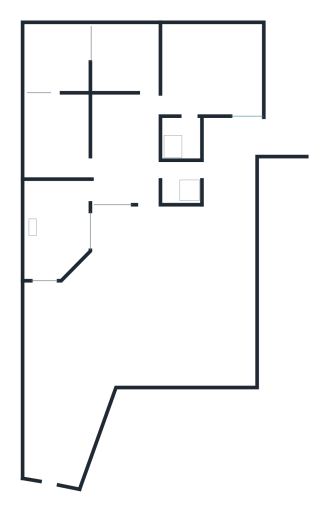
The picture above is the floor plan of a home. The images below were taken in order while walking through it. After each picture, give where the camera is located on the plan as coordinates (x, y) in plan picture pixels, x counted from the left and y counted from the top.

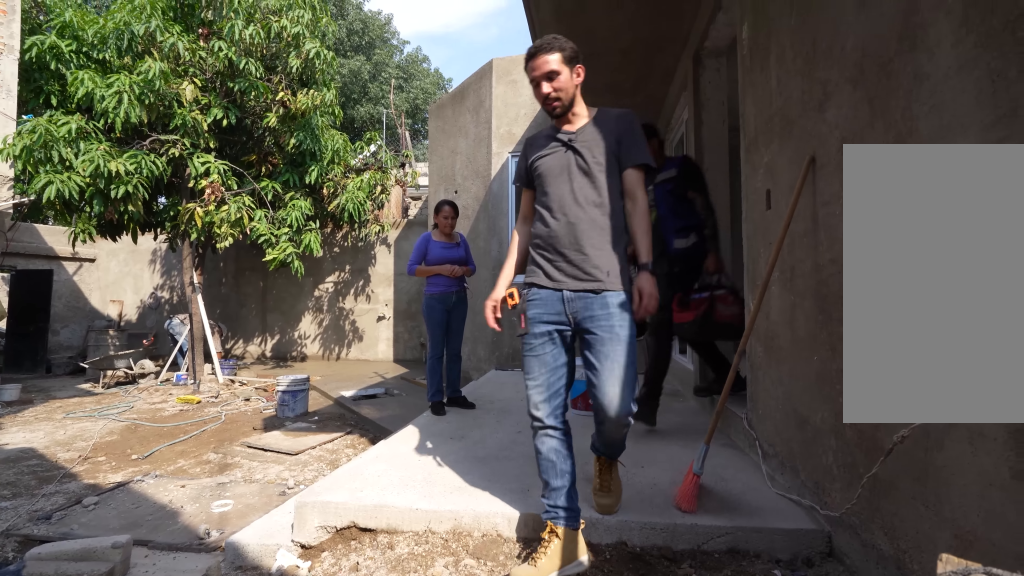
(237, 231)
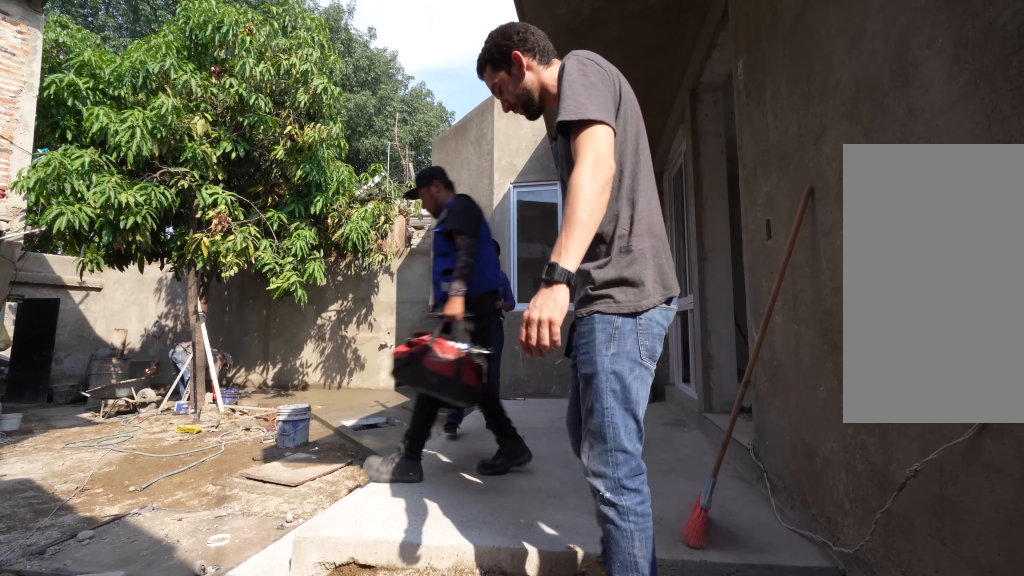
(237, 231)
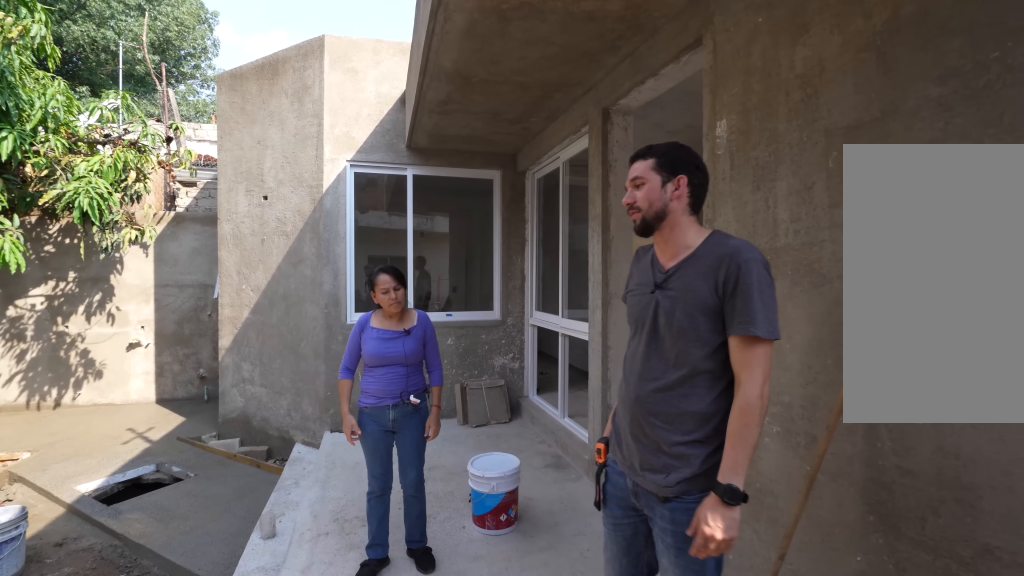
(238, 231)
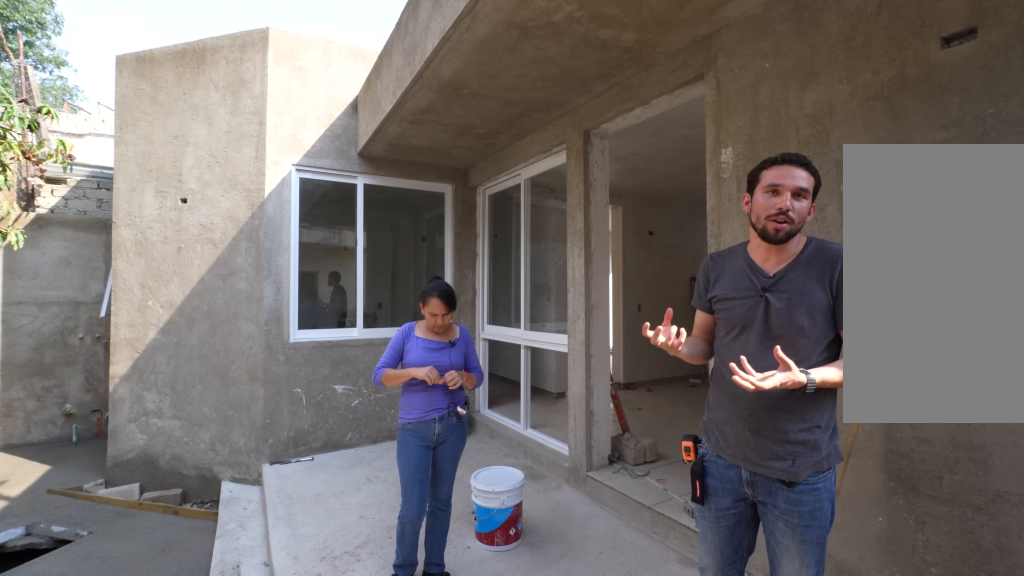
(219, 240)
